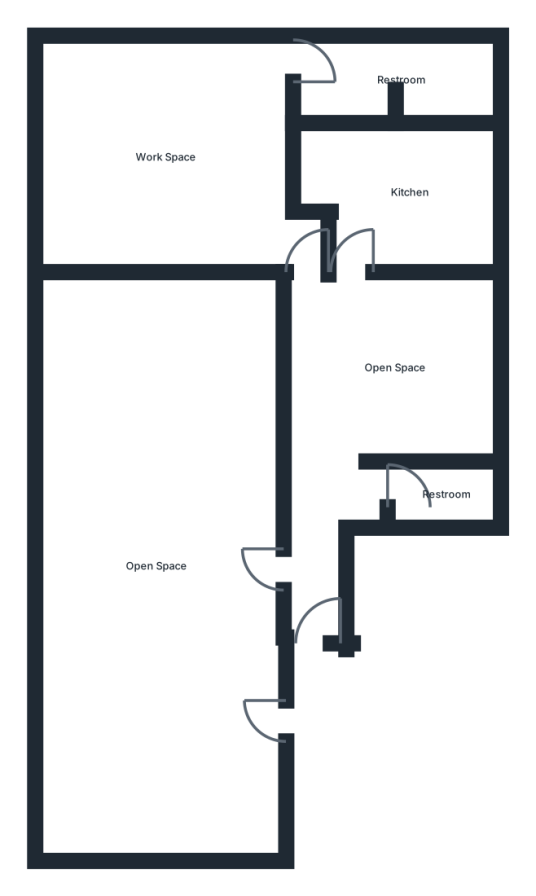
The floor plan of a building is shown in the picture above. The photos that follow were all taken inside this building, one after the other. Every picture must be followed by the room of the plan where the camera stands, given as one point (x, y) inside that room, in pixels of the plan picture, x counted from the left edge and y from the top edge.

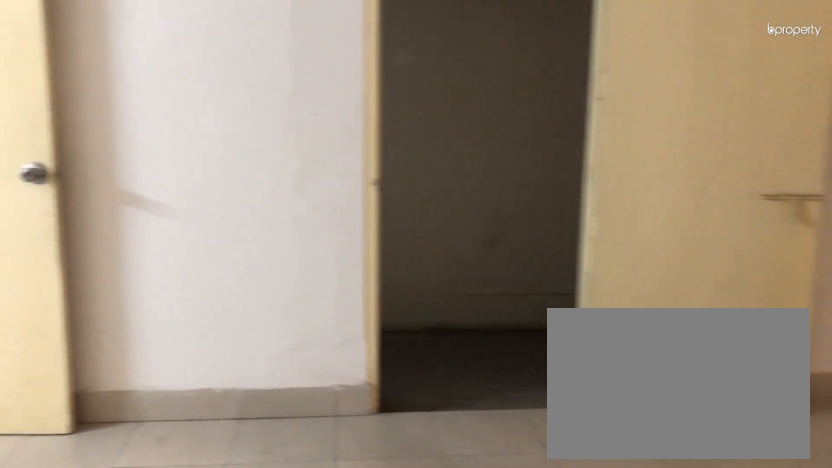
(155, 566)
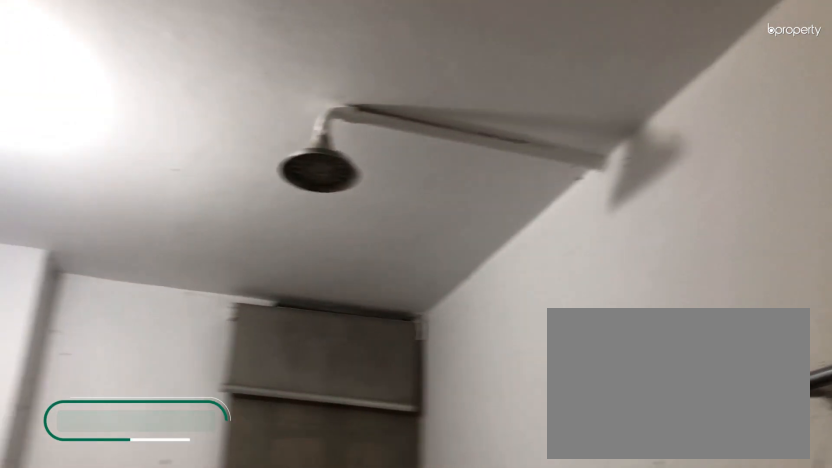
(447, 495)
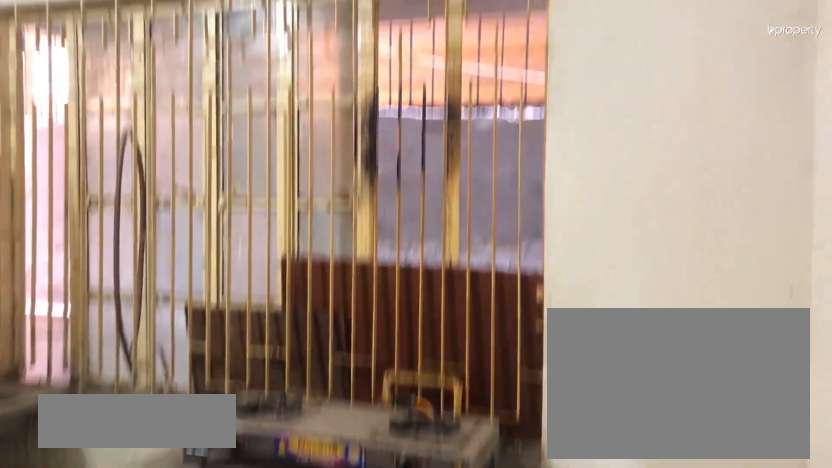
(411, 193)
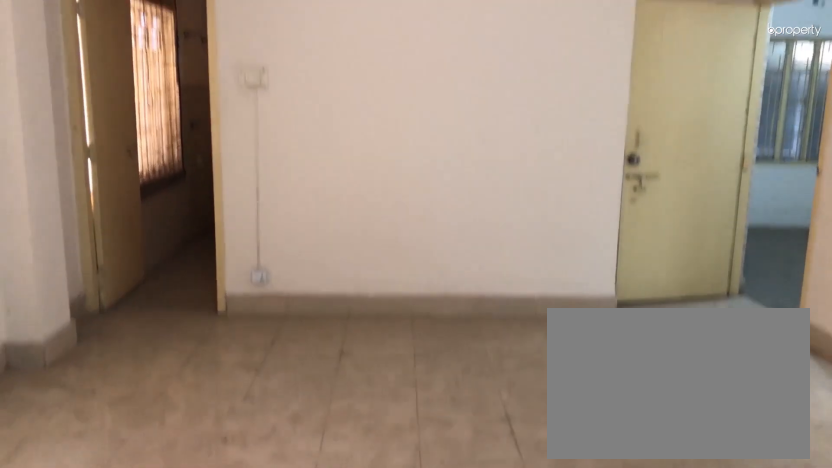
(165, 158)
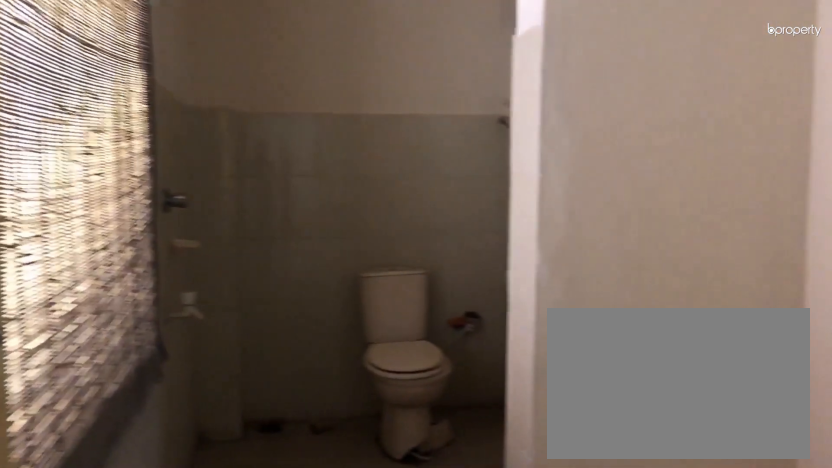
(399, 79)
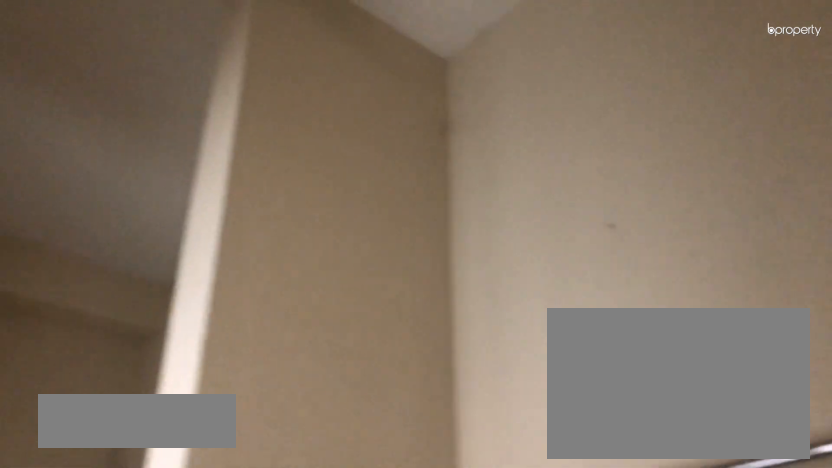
(399, 79)
